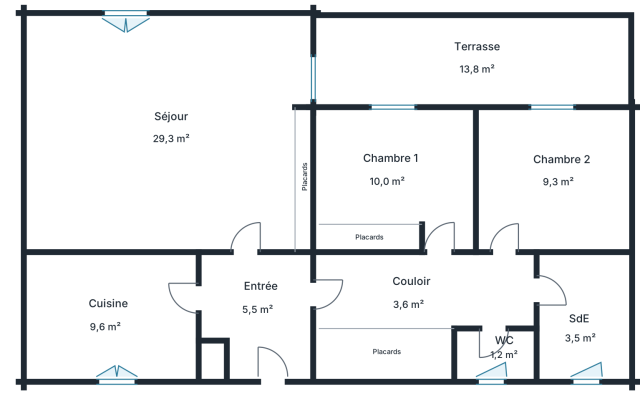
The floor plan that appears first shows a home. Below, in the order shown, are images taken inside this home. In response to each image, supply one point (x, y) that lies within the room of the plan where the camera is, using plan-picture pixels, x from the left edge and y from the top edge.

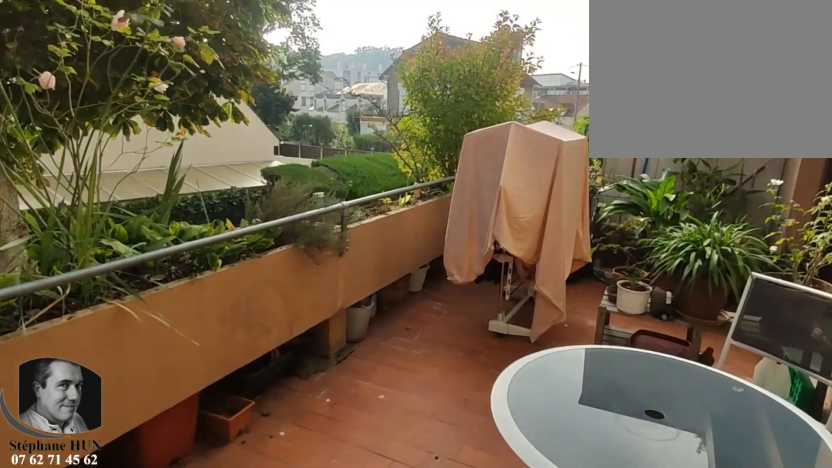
(475, 56)
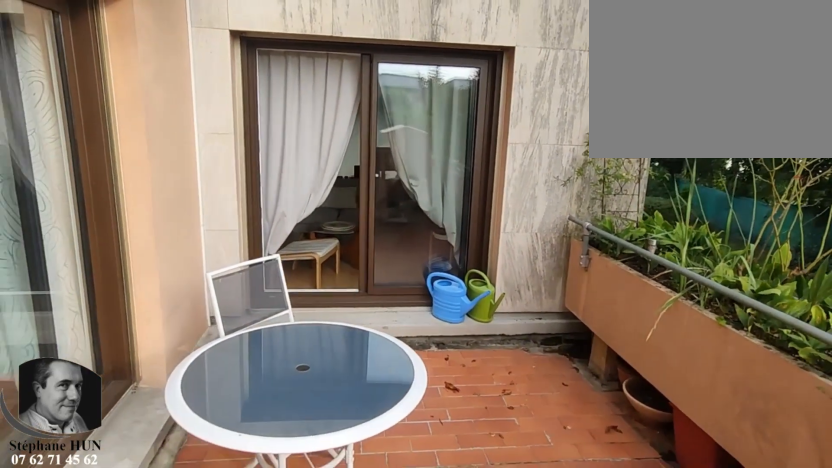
(475, 56)
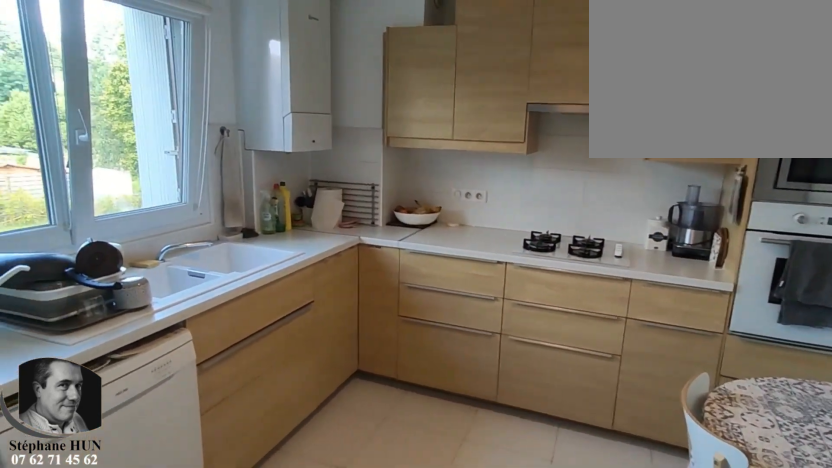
(111, 316)
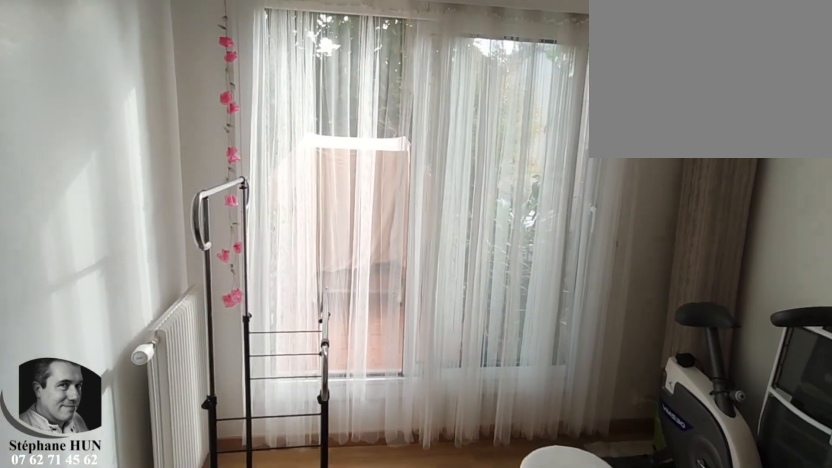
(554, 182)
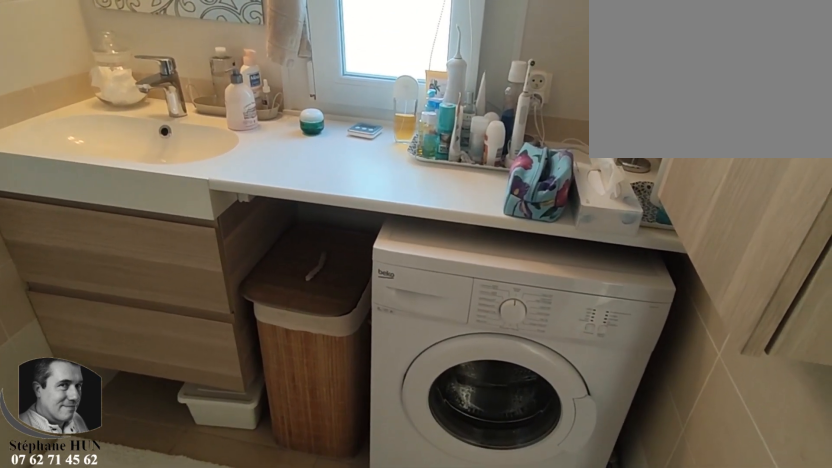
(582, 316)
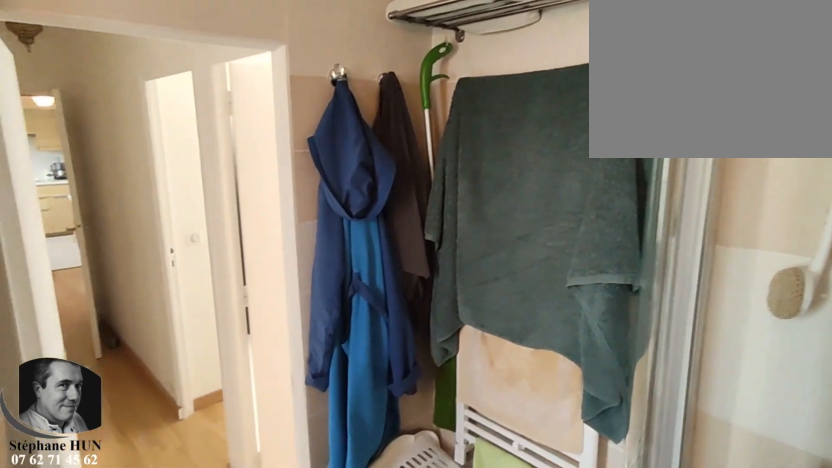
(582, 316)
